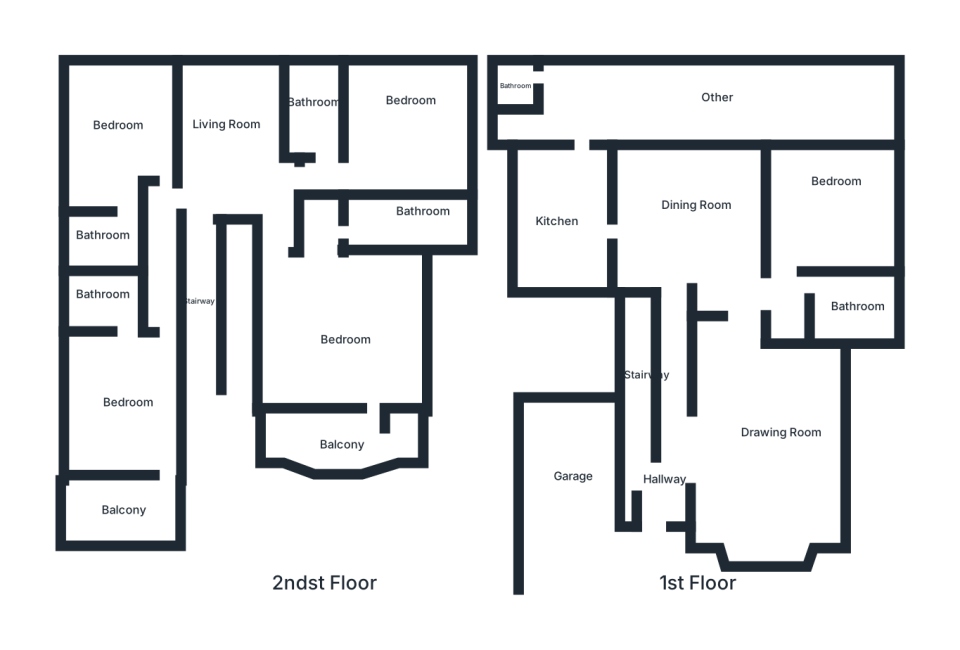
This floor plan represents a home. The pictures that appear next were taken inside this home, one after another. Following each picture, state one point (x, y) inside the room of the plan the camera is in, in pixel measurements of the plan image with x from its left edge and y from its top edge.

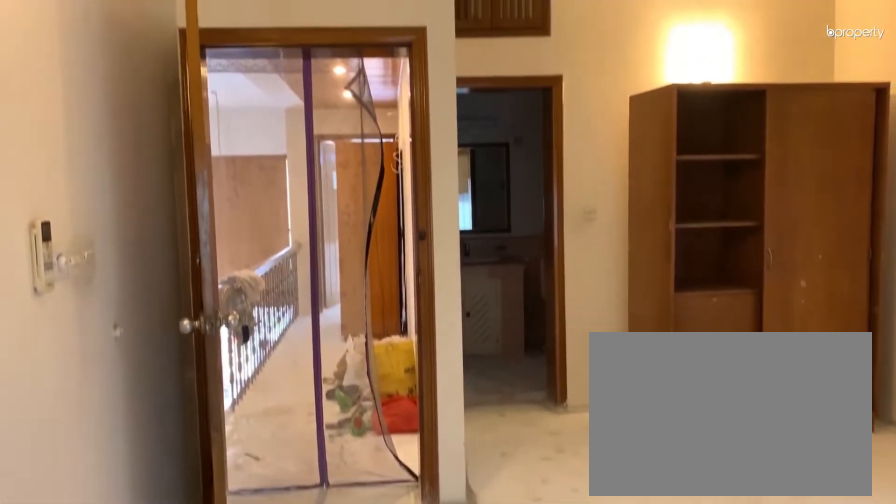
(116, 126)
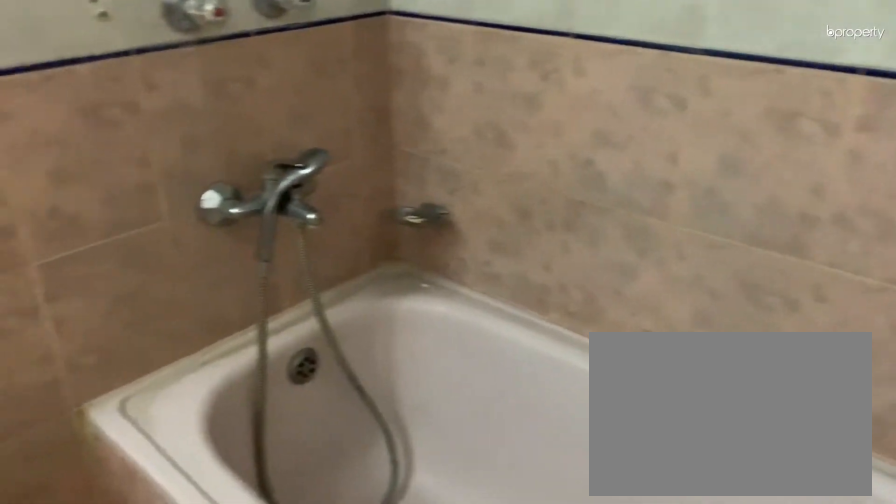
(96, 248)
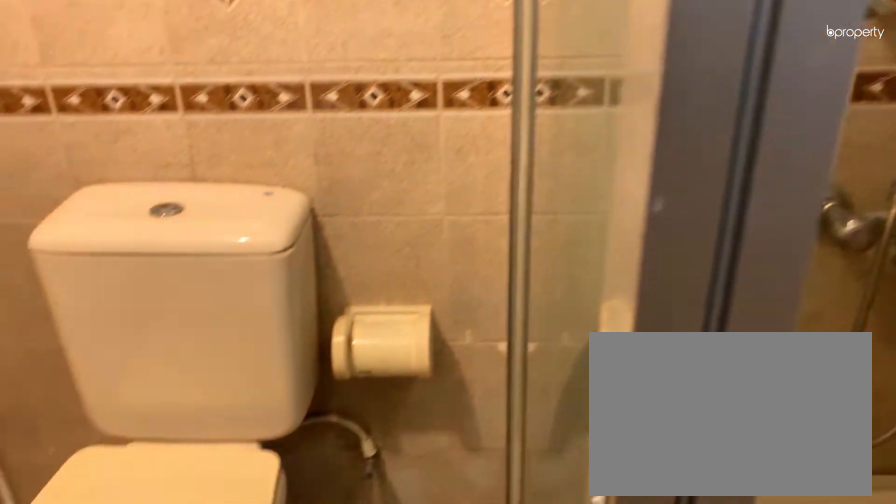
(317, 107)
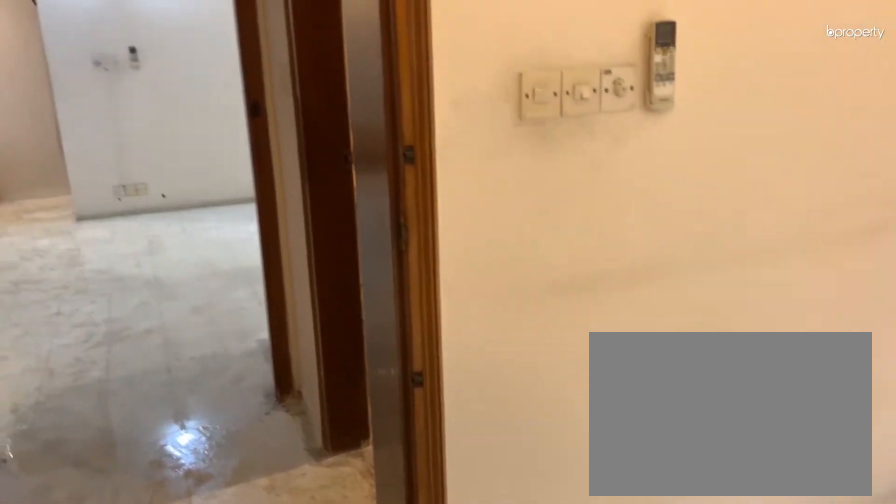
(409, 114)
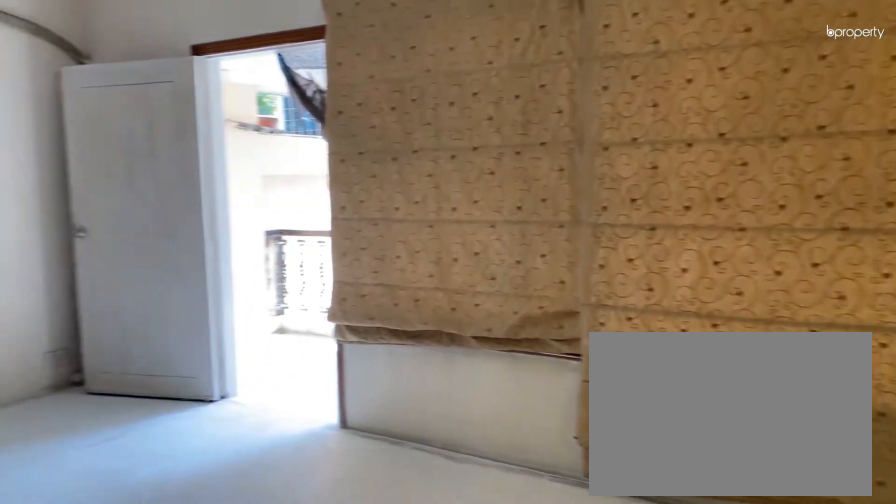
(332, 342)
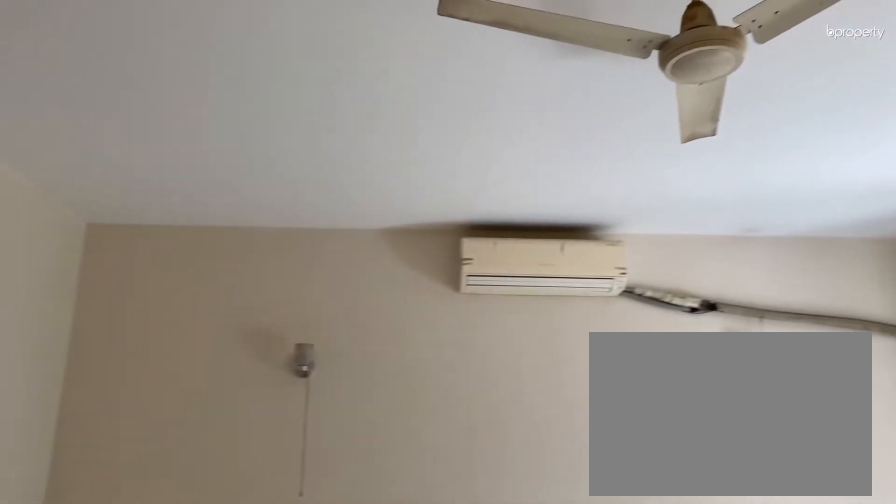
(334, 343)
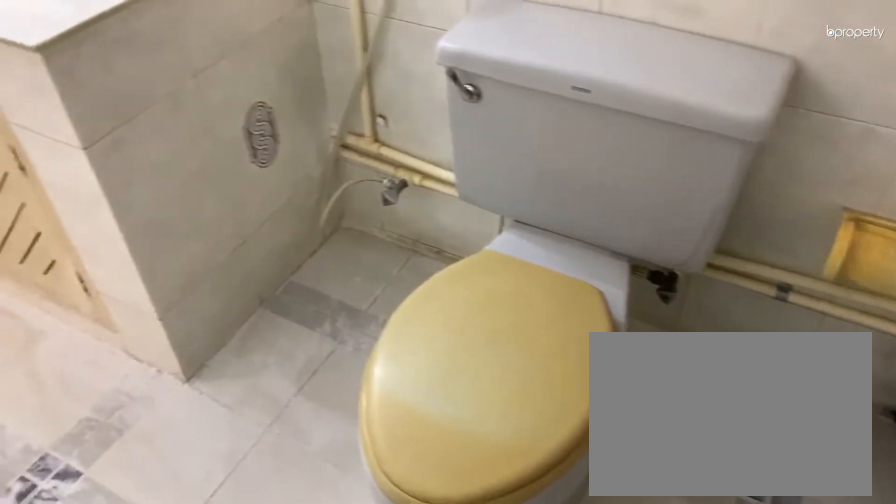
(422, 223)
